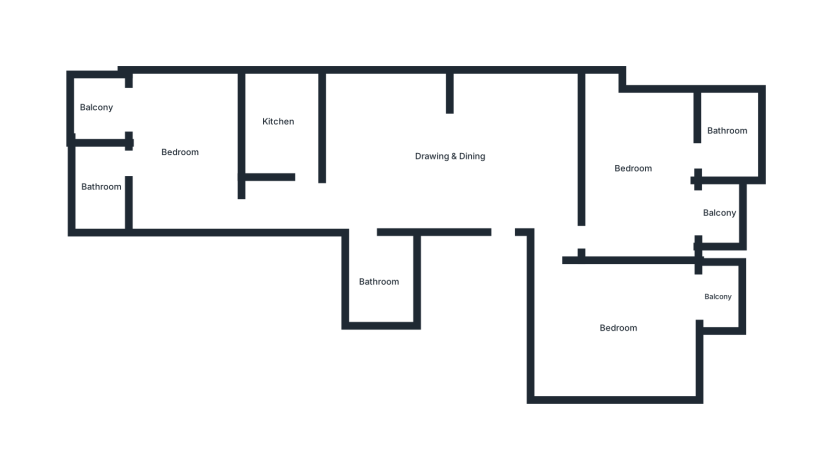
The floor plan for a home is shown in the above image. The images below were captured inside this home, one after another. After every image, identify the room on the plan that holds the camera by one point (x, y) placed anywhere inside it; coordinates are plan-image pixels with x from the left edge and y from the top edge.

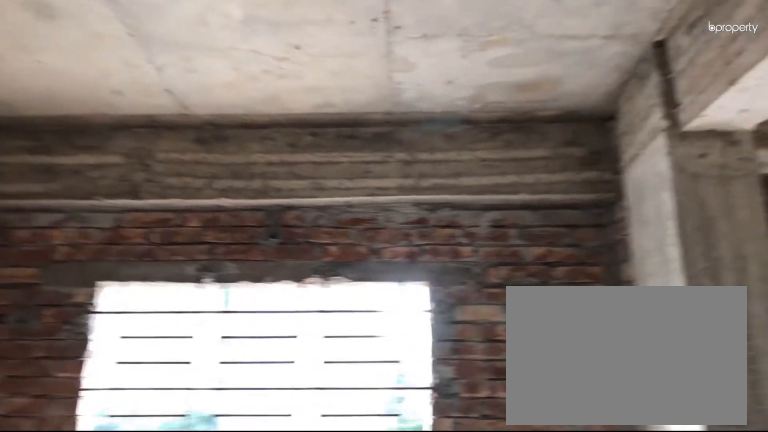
(448, 156)
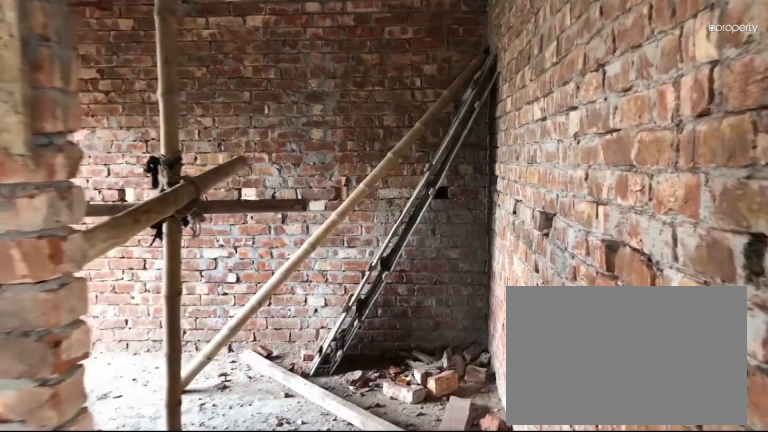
(616, 328)
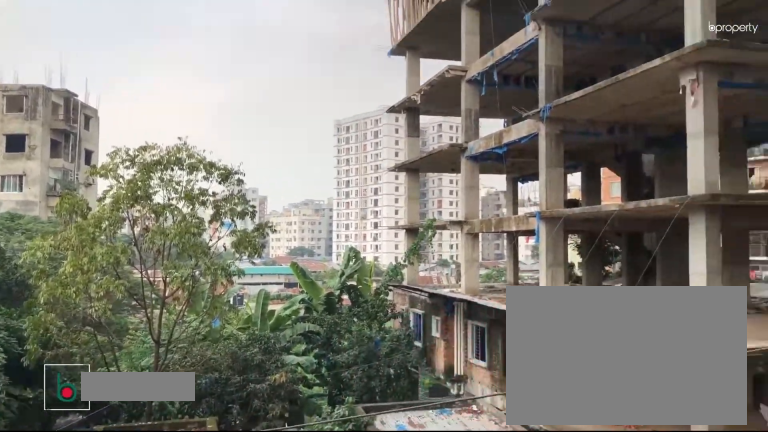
(716, 296)
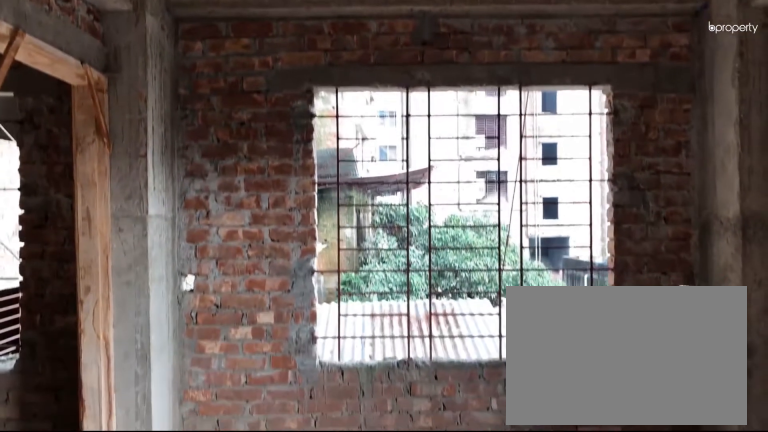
(175, 155)
